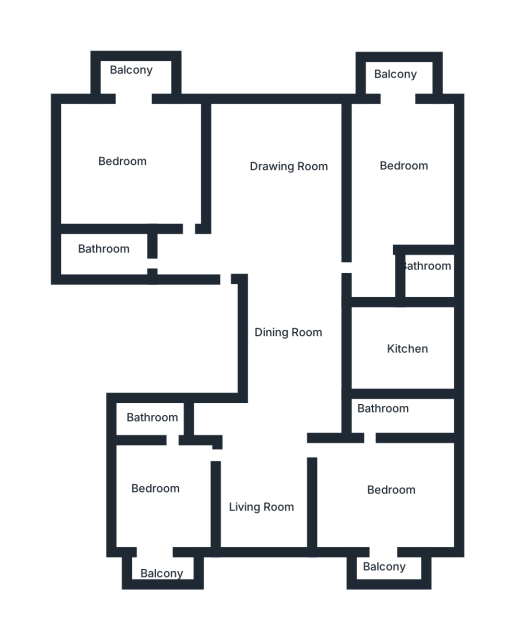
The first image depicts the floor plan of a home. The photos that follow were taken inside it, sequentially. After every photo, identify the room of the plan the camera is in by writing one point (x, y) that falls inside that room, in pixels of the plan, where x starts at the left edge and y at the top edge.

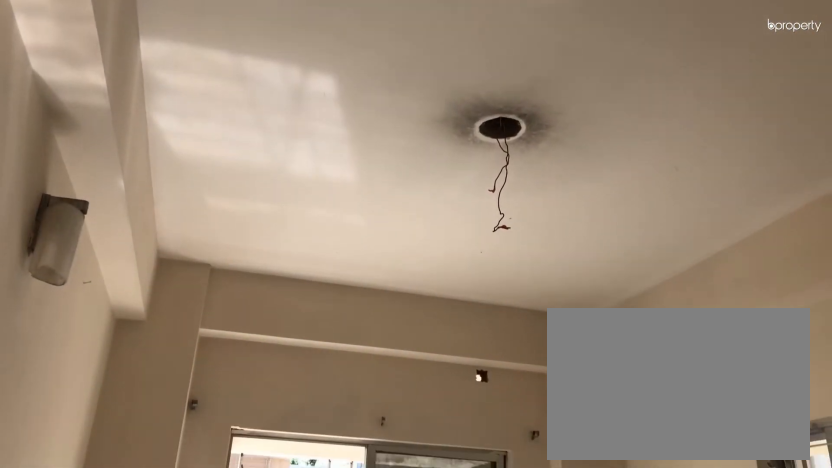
(392, 180)
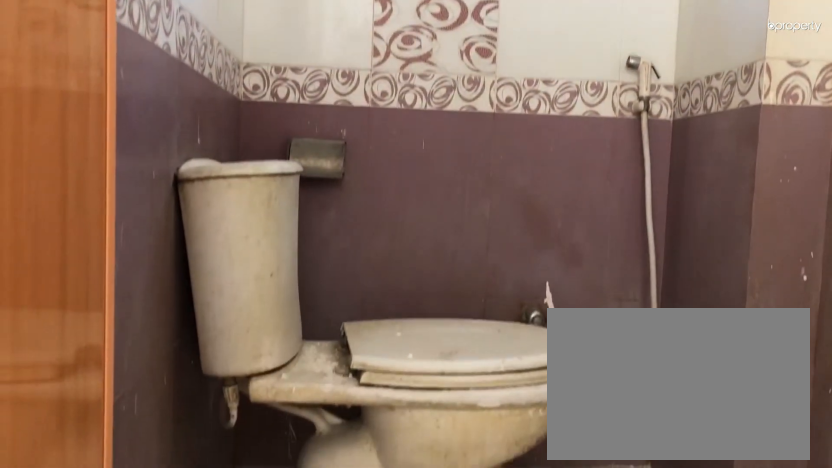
(423, 274)
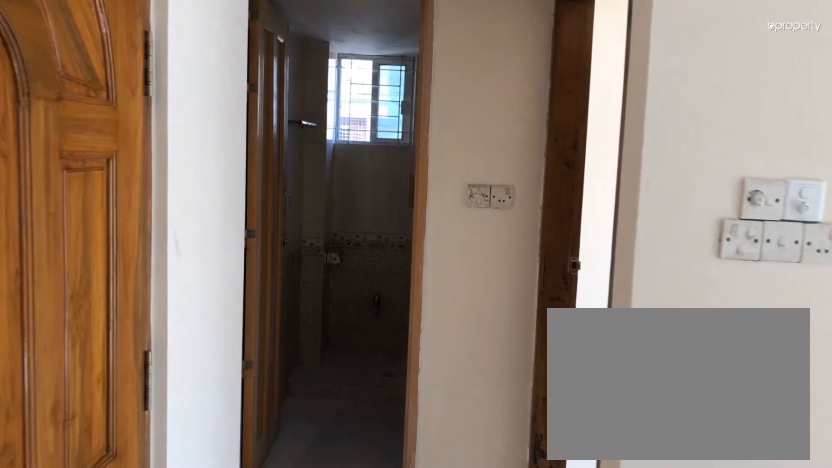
(213, 258)
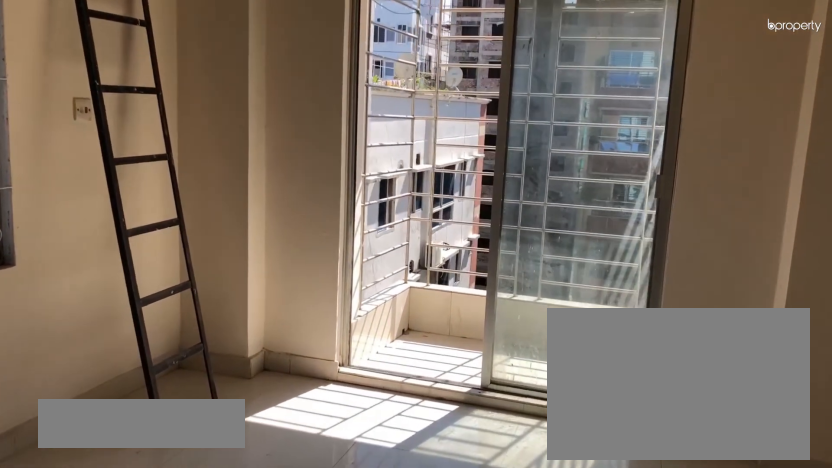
(135, 172)
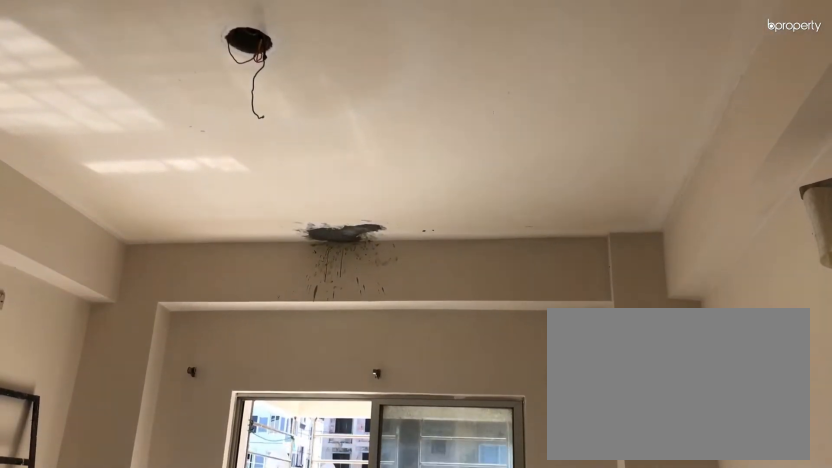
(135, 172)
